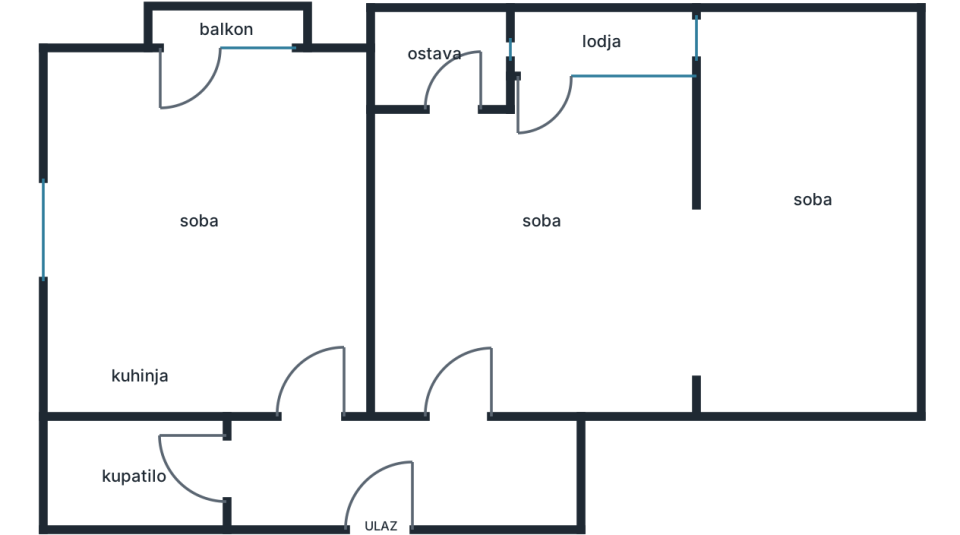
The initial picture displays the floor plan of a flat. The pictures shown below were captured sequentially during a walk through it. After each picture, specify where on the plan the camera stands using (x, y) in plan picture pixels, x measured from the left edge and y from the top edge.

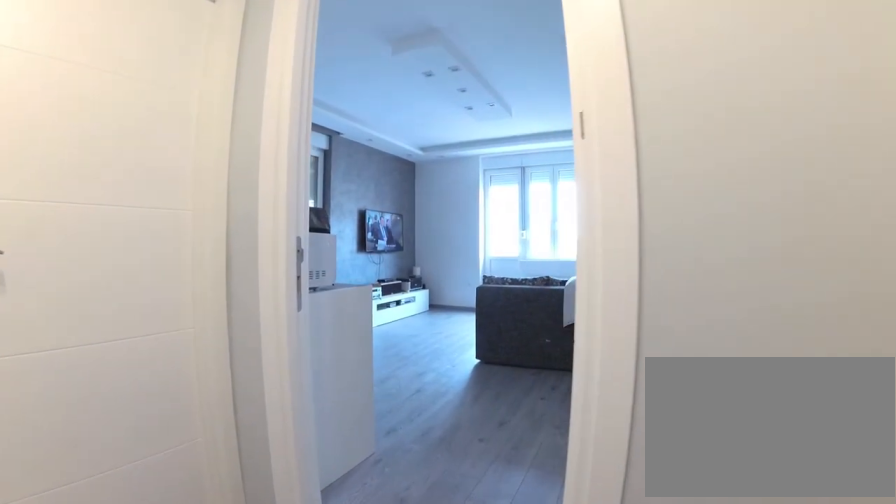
(336, 486)
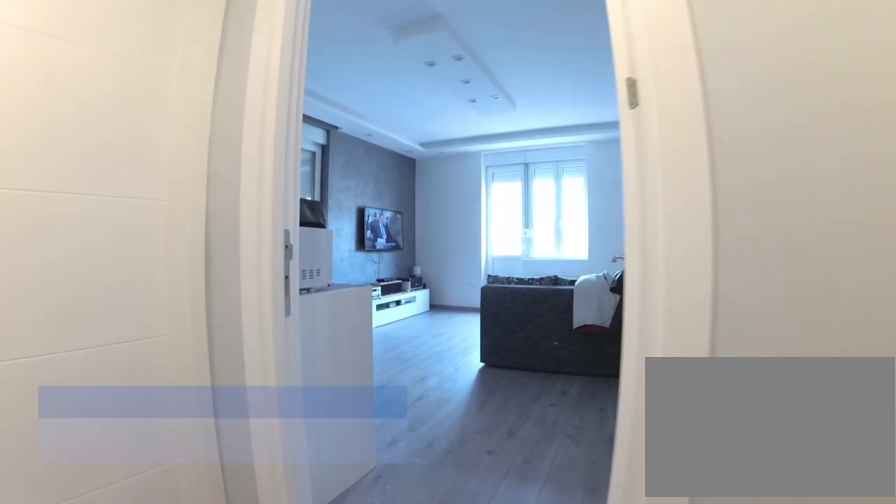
(333, 478)
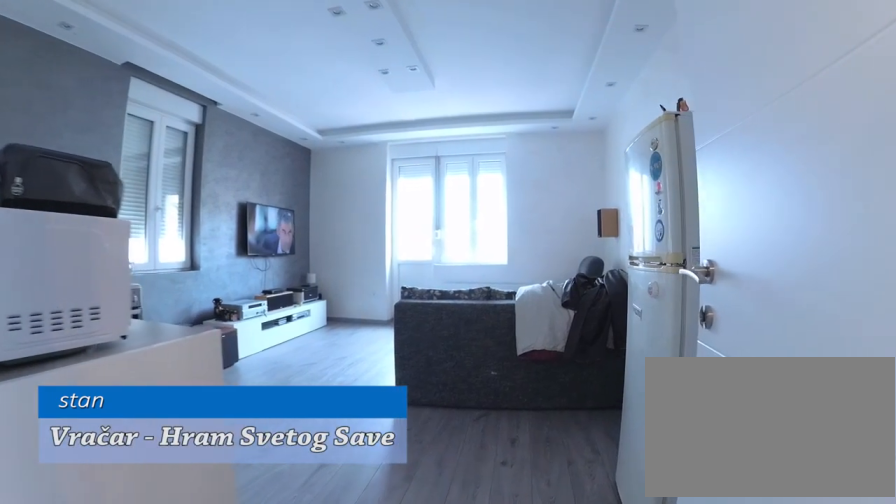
(321, 432)
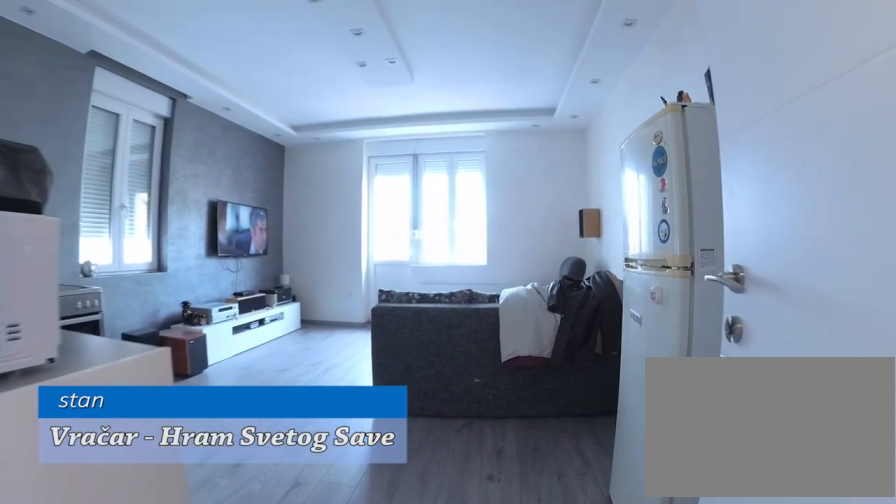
(321, 424)
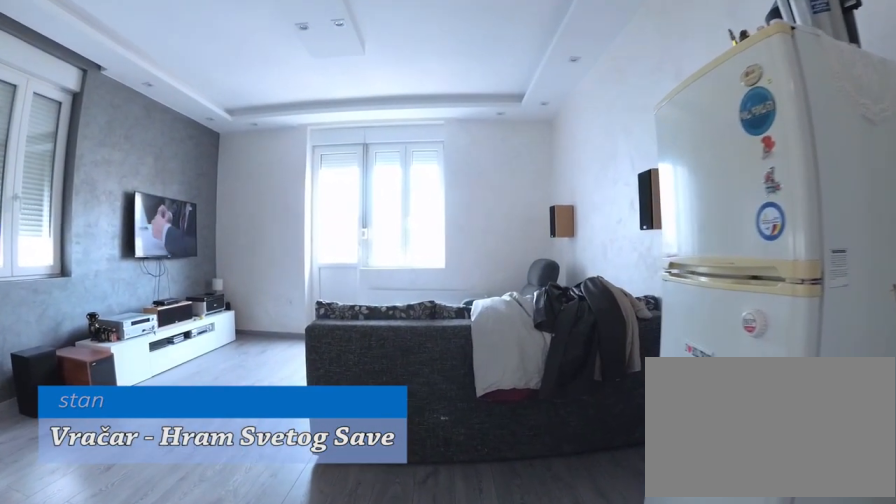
(321, 379)
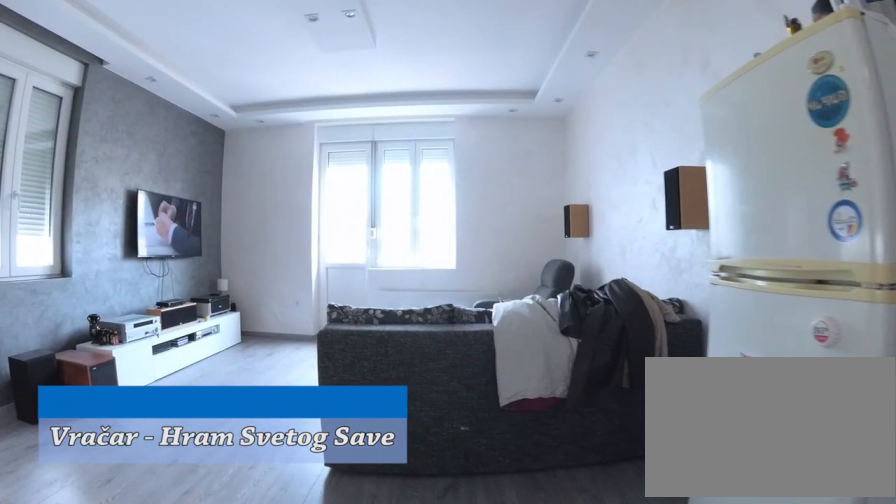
(321, 371)
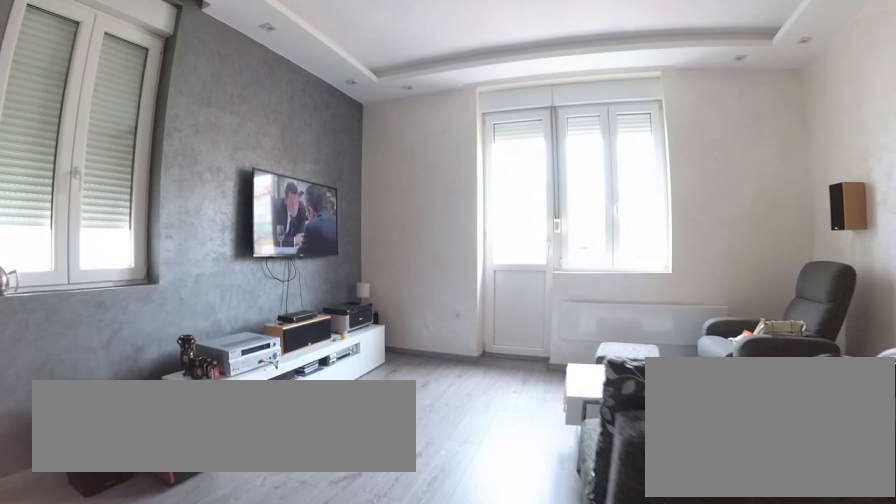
(258, 303)
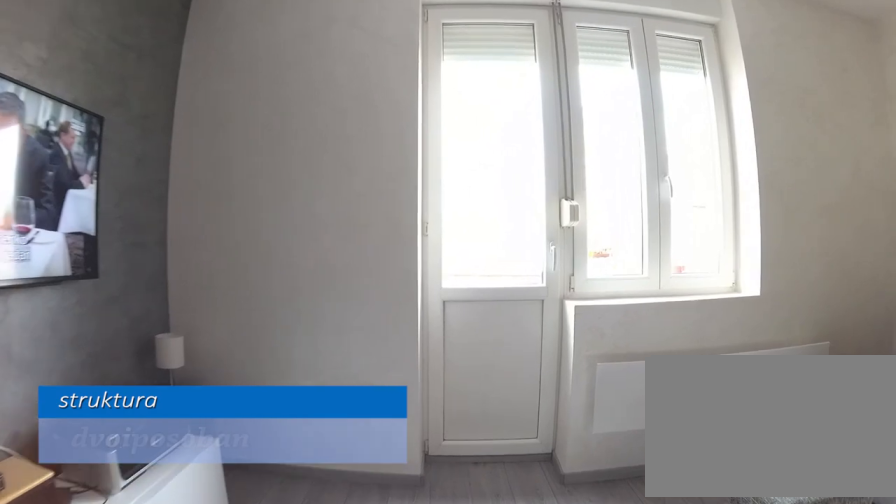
(202, 211)
